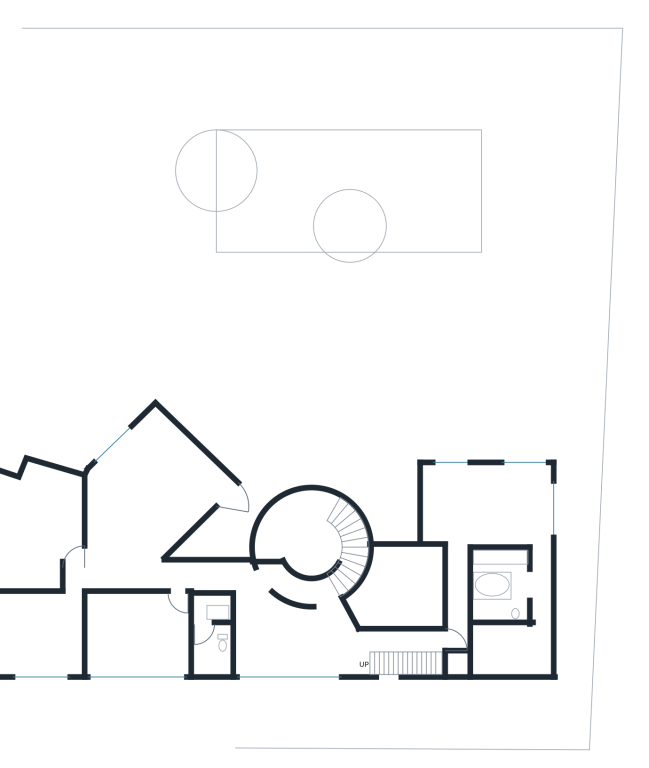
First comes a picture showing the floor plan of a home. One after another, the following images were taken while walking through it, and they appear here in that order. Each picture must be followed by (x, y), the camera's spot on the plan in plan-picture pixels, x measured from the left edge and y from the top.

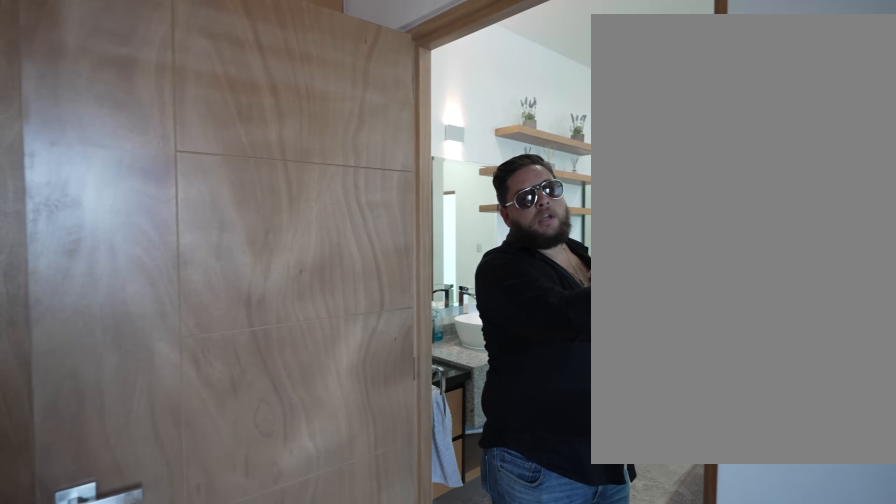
(506, 653)
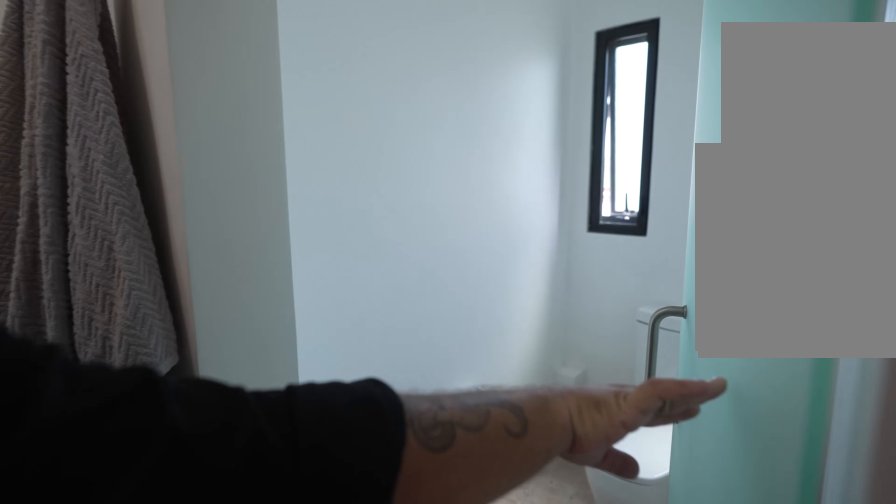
(516, 594)
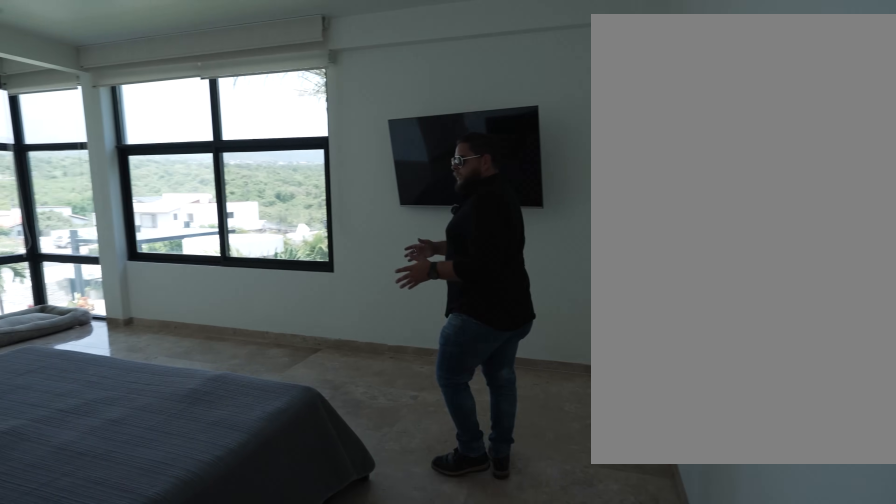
(531, 481)
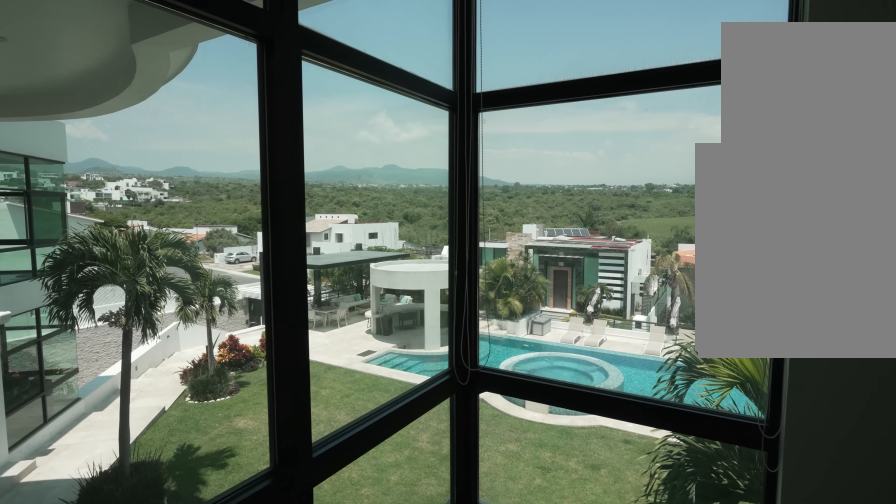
(476, 480)
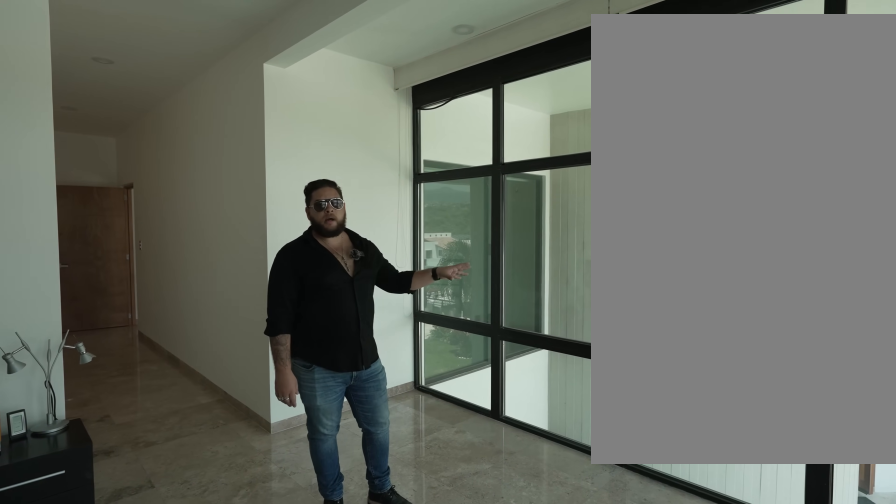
(476, 480)
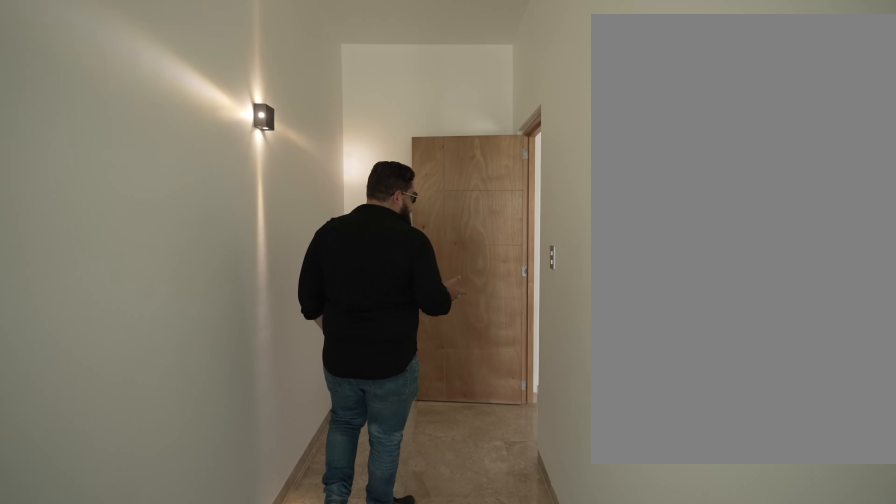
(453, 550)
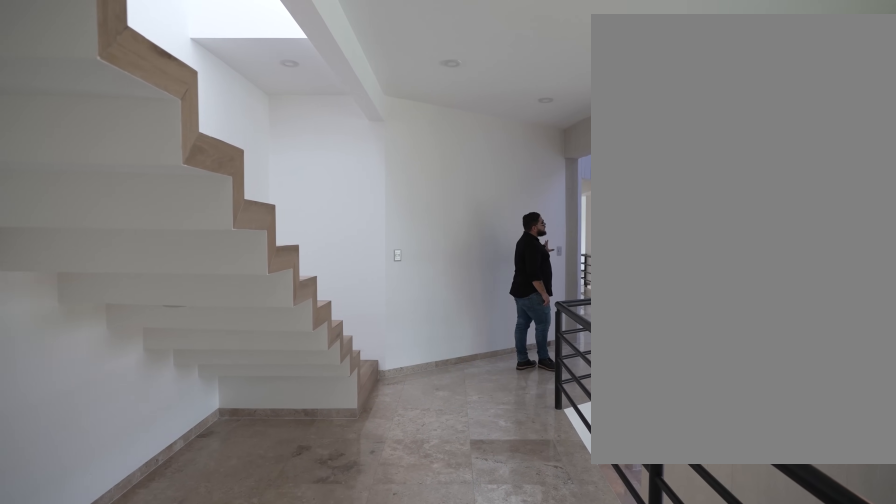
(420, 638)
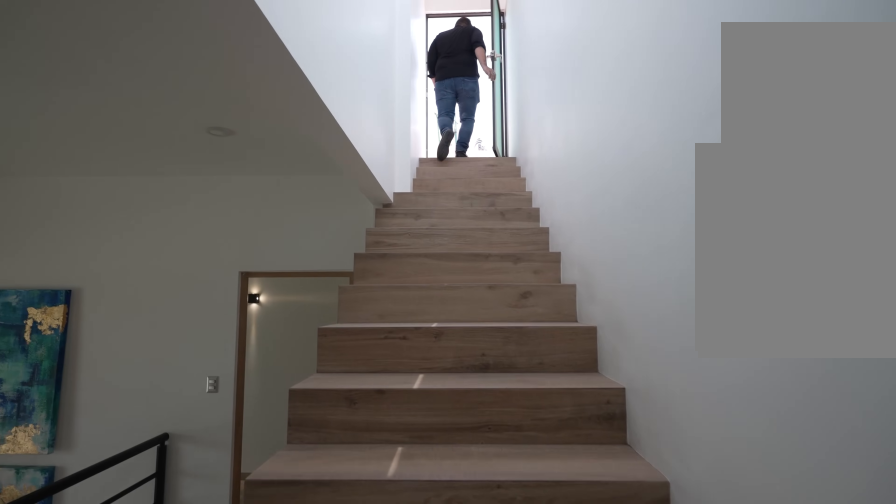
(386, 664)
